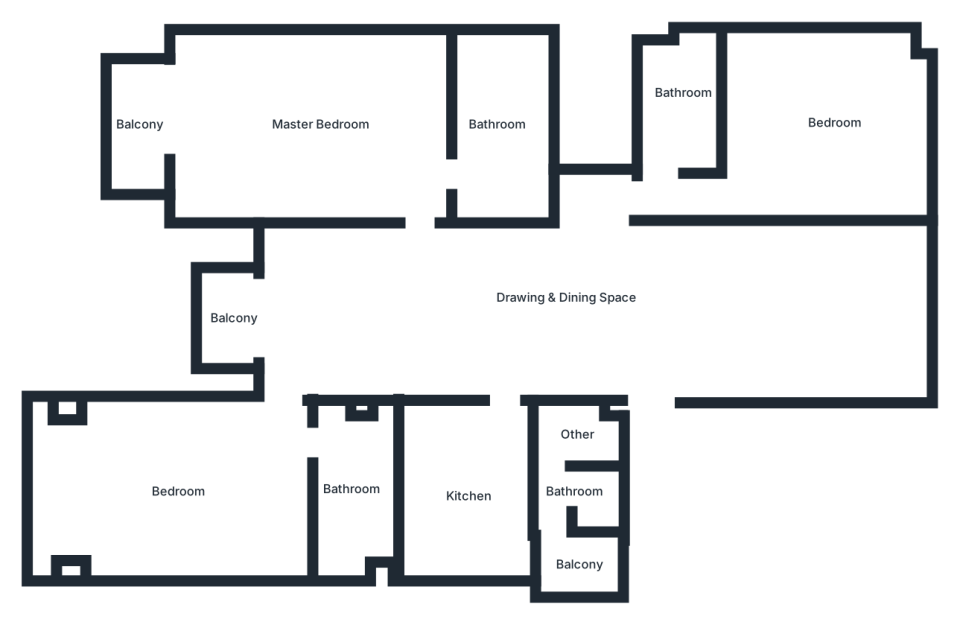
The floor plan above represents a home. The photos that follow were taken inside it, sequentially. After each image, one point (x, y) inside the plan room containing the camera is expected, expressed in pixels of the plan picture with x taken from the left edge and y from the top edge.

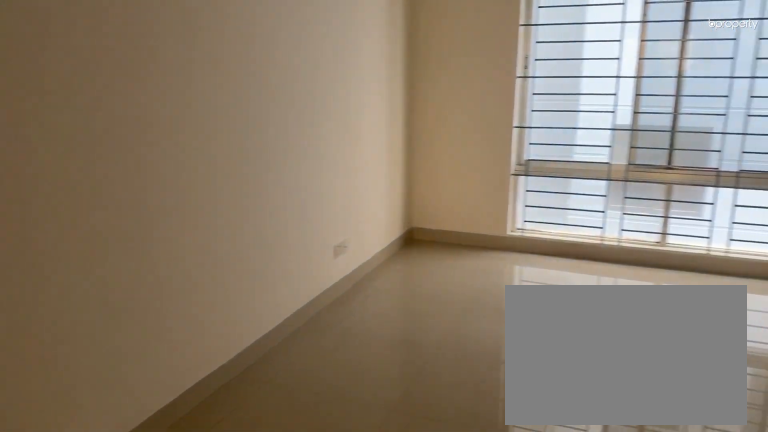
(631, 298)
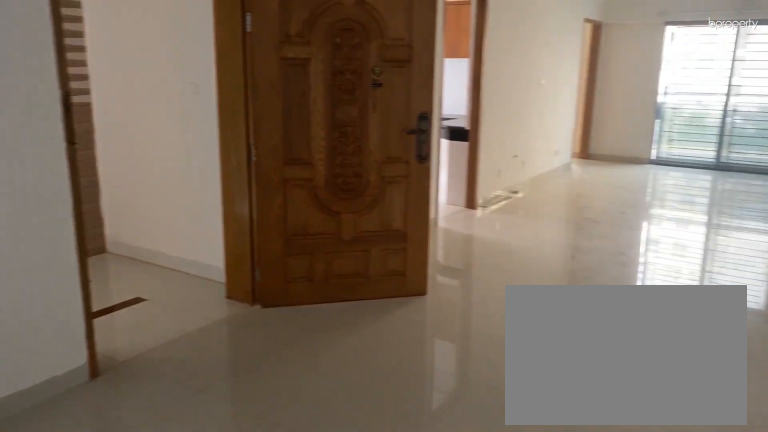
(631, 298)
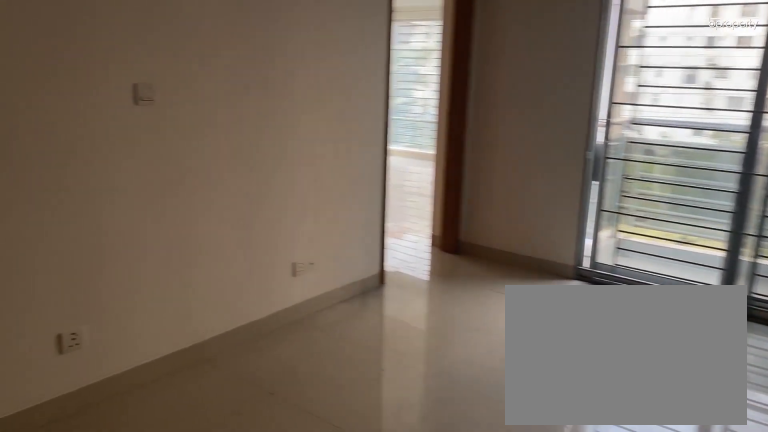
(357, 302)
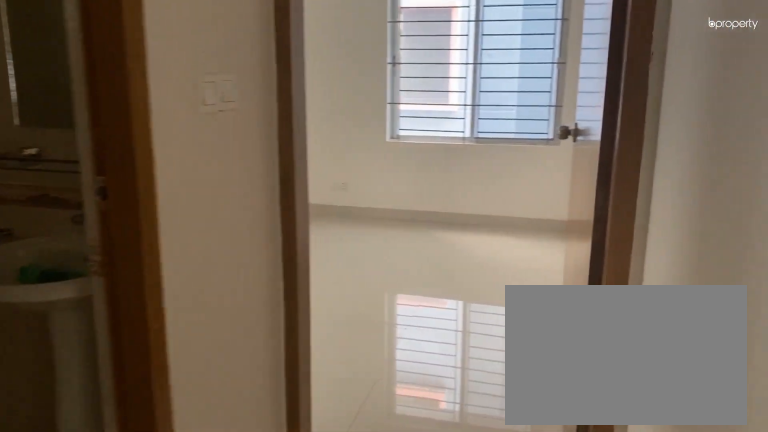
(692, 196)
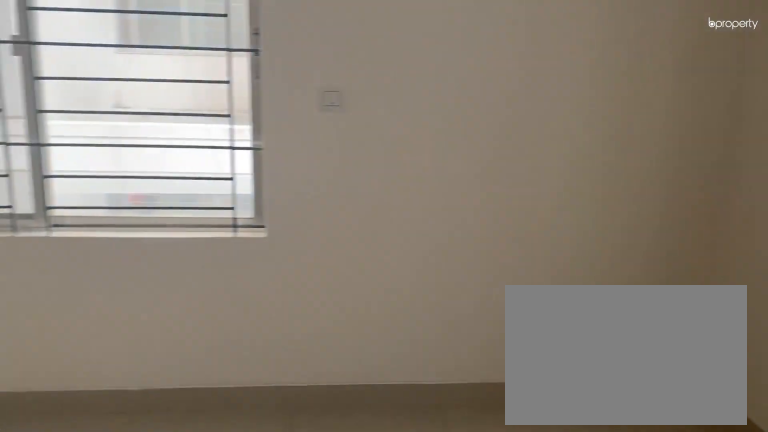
(796, 124)
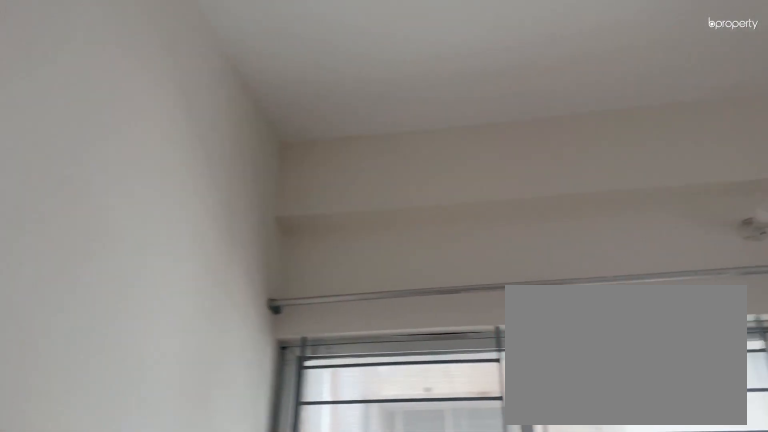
(796, 124)
